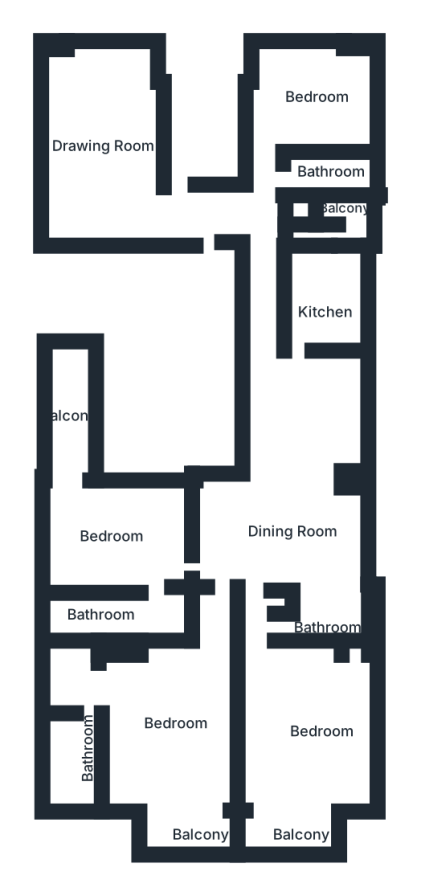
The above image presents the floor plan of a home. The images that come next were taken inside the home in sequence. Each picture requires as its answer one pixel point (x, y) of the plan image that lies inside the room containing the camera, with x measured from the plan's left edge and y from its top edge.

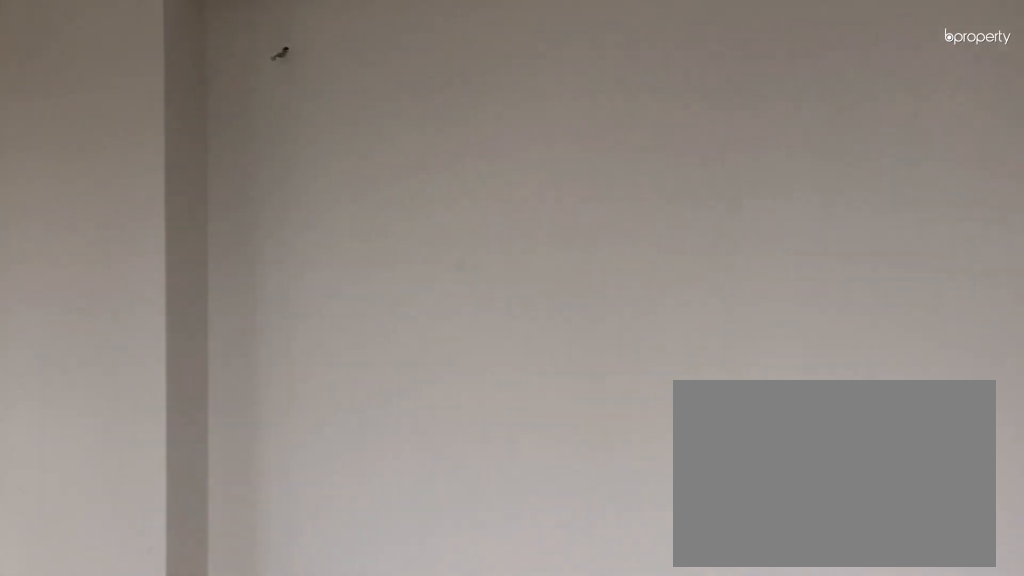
(104, 169)
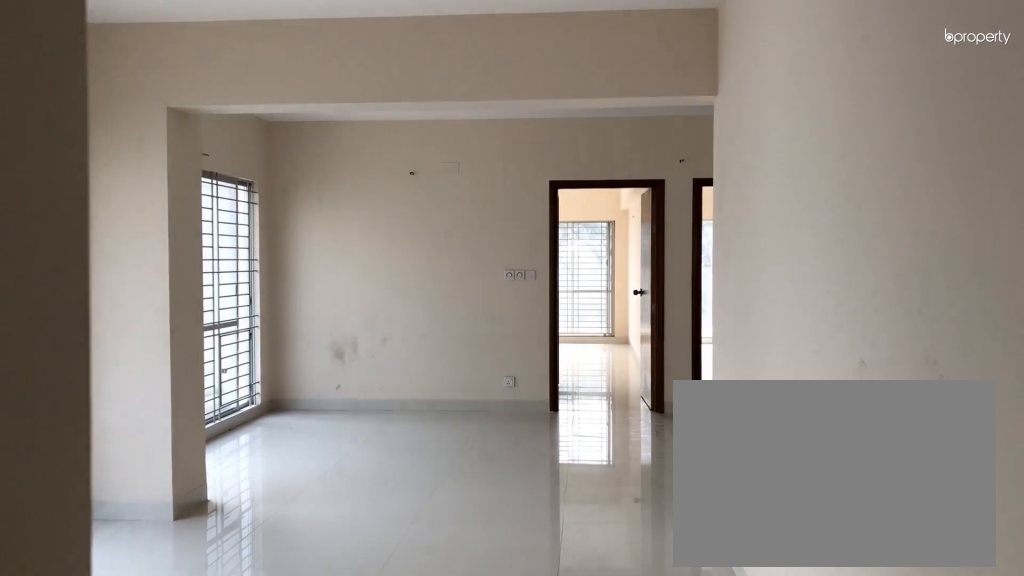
(274, 490)
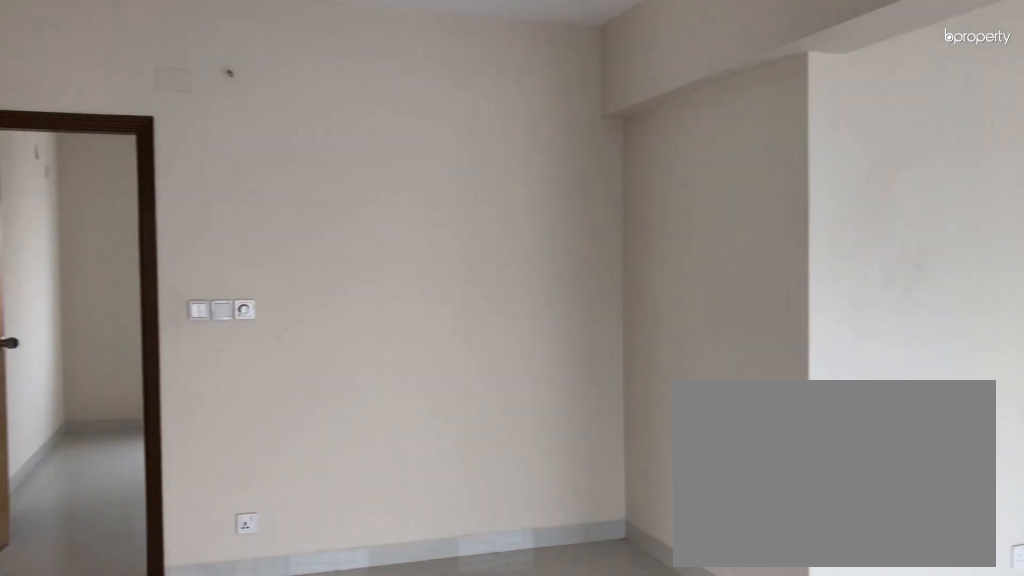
(274, 490)
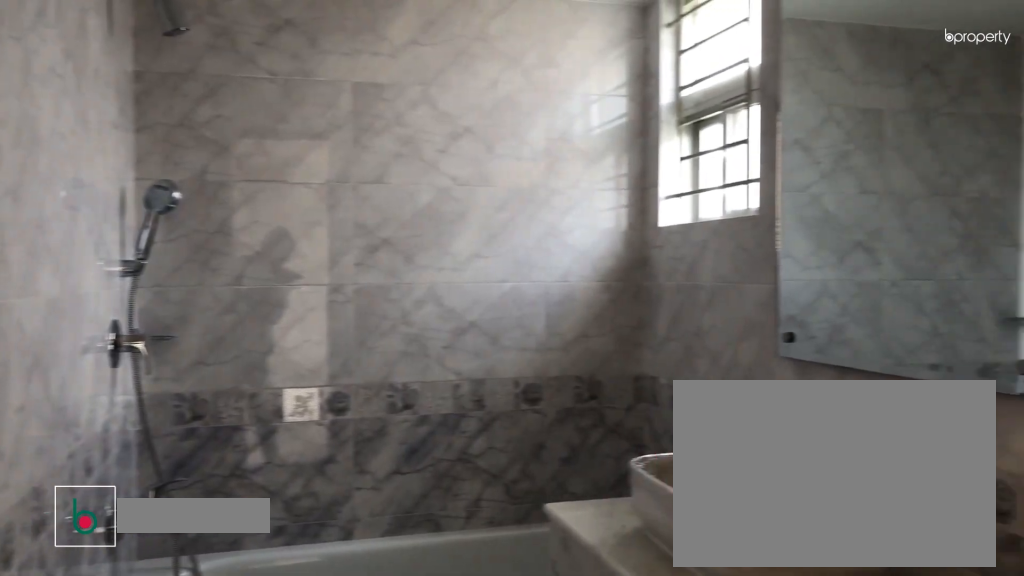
(87, 757)
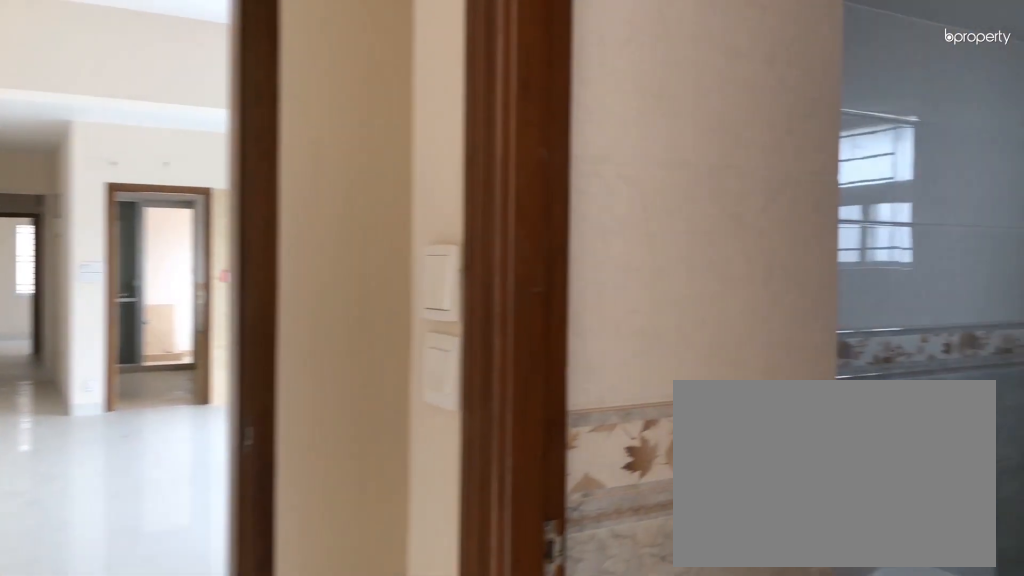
(306, 631)
